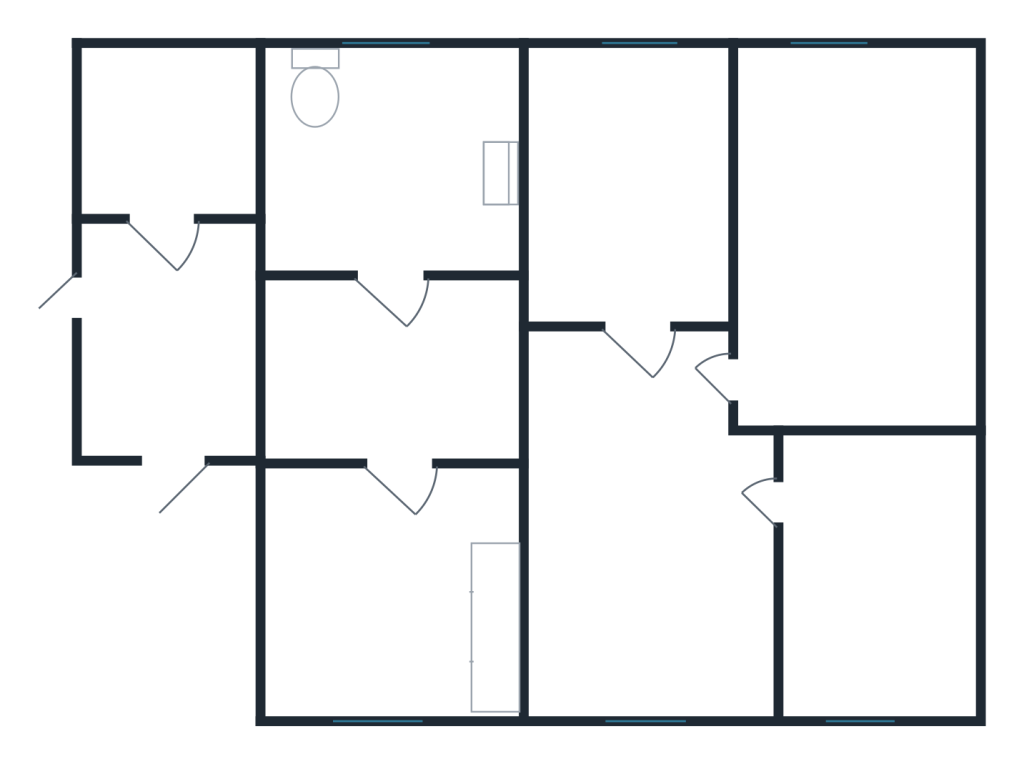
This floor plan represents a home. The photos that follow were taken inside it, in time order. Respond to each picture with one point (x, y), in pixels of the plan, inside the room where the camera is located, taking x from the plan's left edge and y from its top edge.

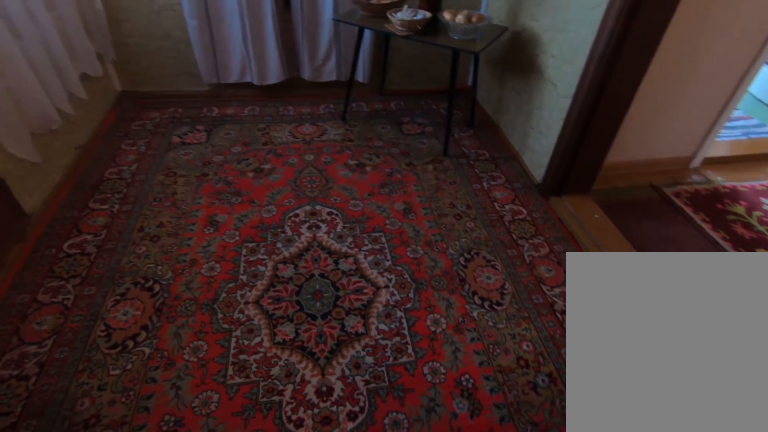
(167, 409)
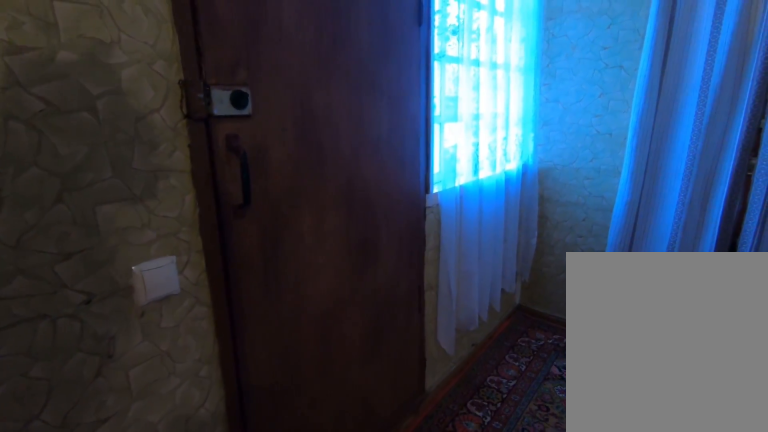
(167, 409)
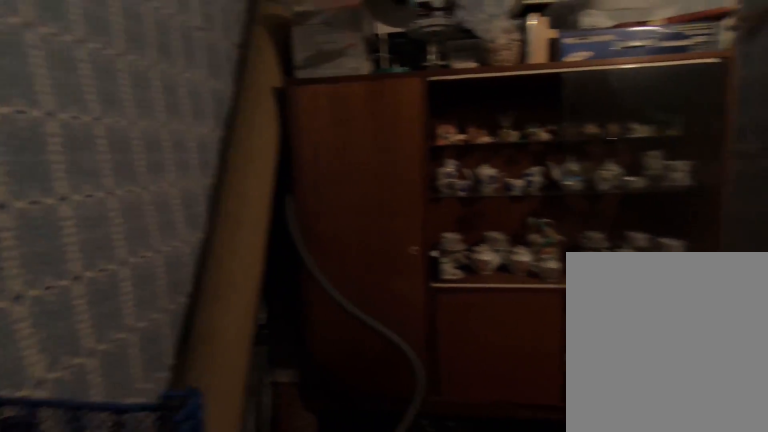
(163, 229)
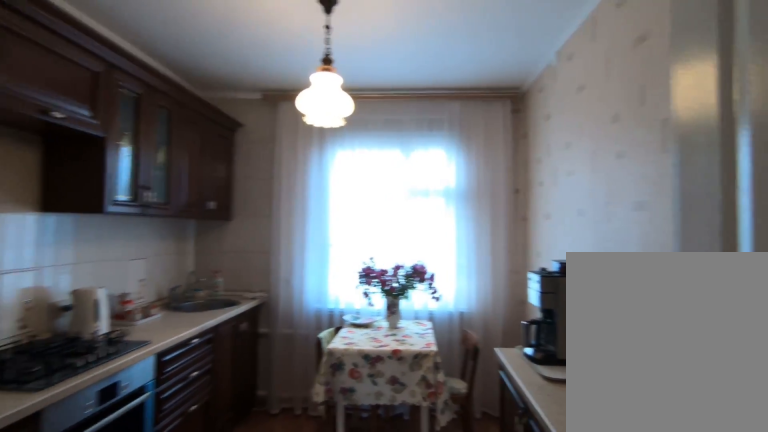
(408, 521)
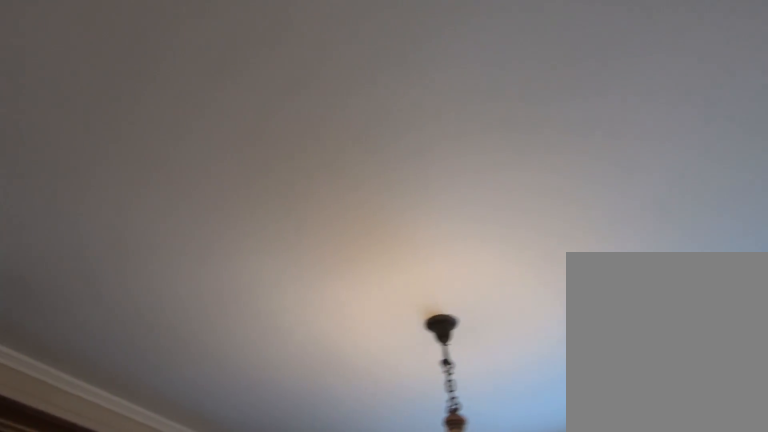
(412, 564)
